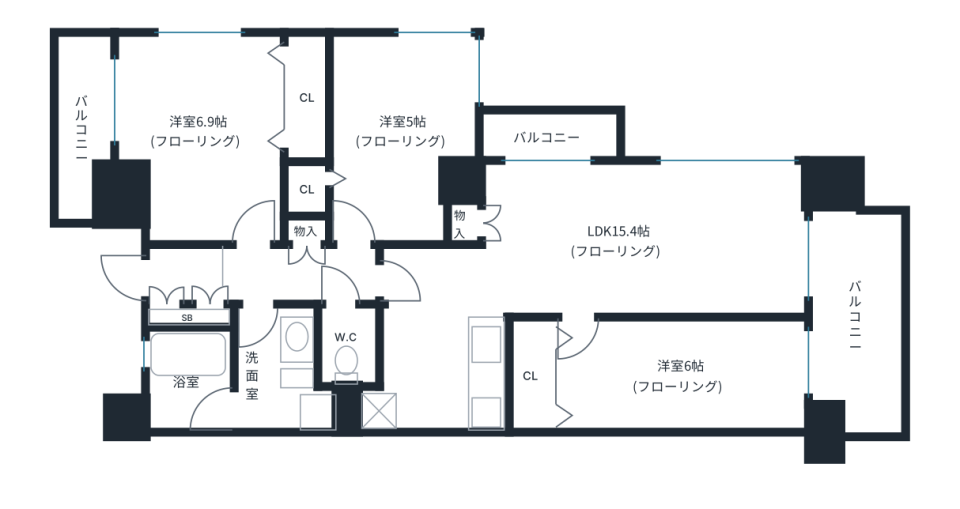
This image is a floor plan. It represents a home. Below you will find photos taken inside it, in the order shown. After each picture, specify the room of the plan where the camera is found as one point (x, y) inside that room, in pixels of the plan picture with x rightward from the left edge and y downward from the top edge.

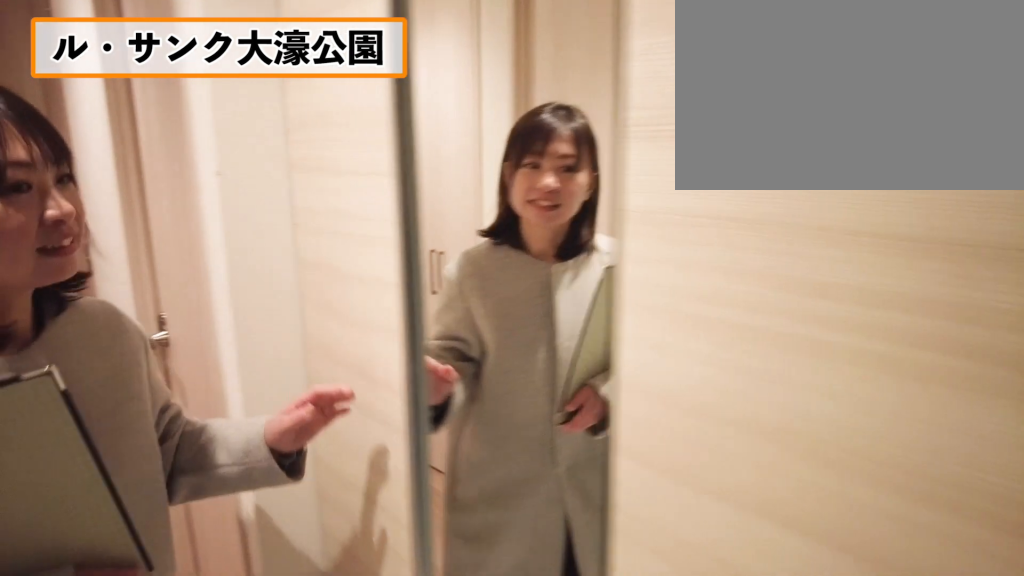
(174, 279)
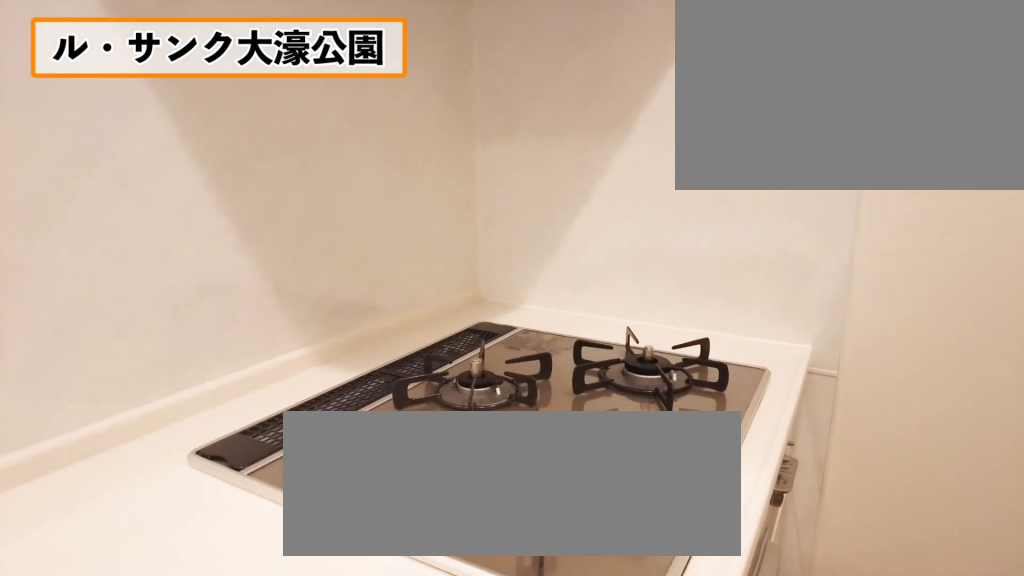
(437, 383)
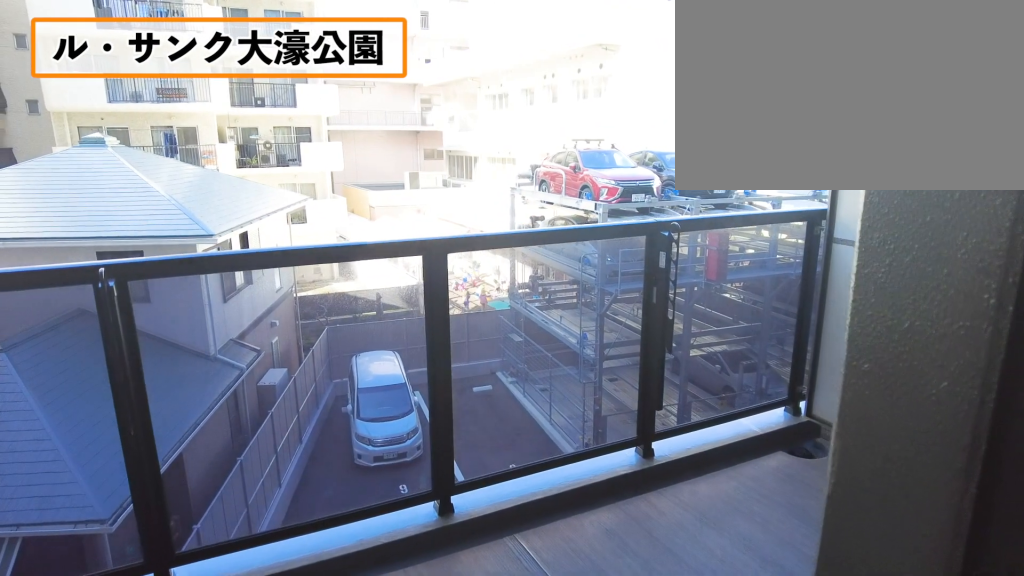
(555, 134)
